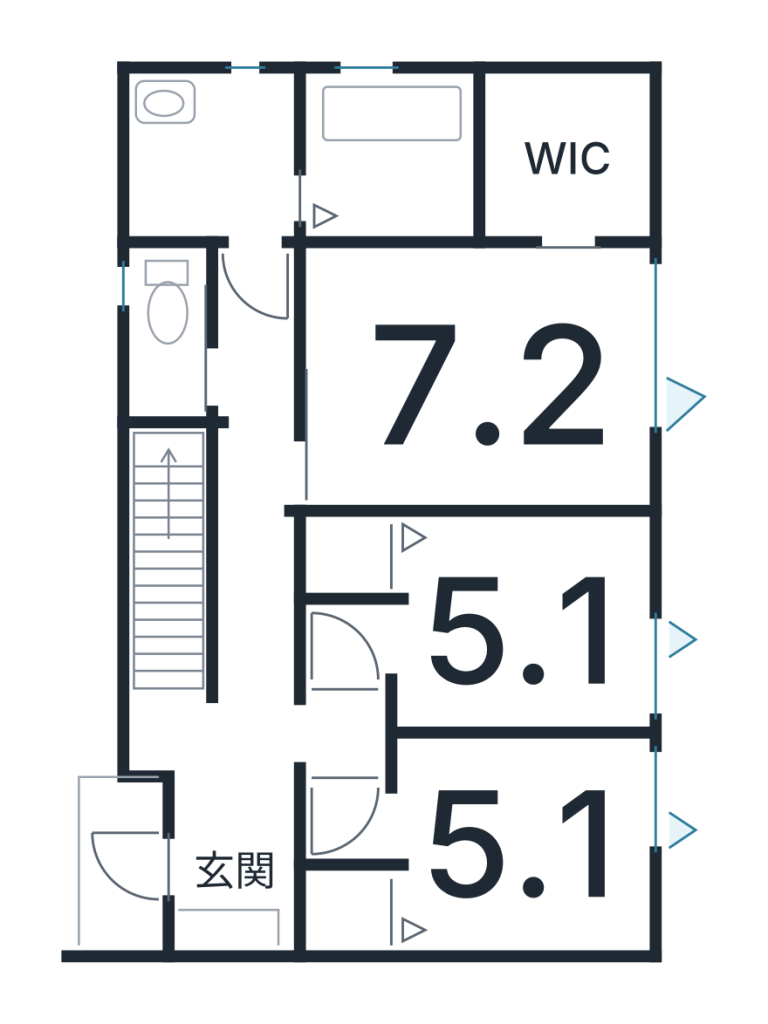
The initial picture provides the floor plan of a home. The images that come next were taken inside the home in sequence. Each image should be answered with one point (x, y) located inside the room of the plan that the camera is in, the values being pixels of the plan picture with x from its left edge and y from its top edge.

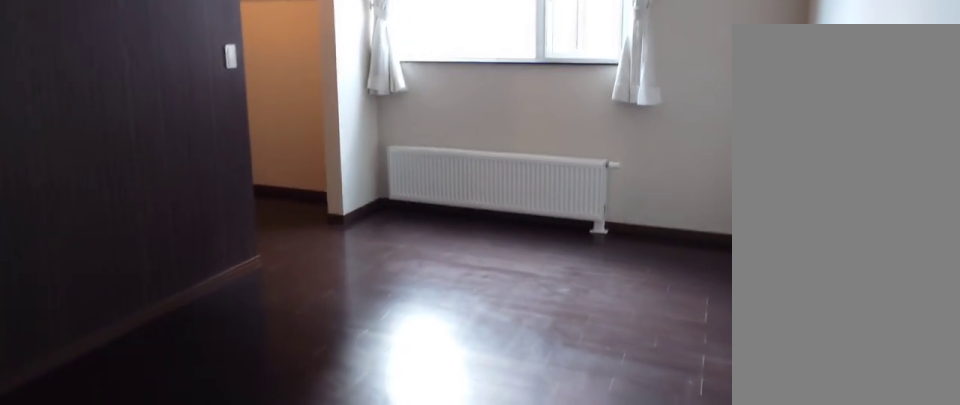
(463, 383)
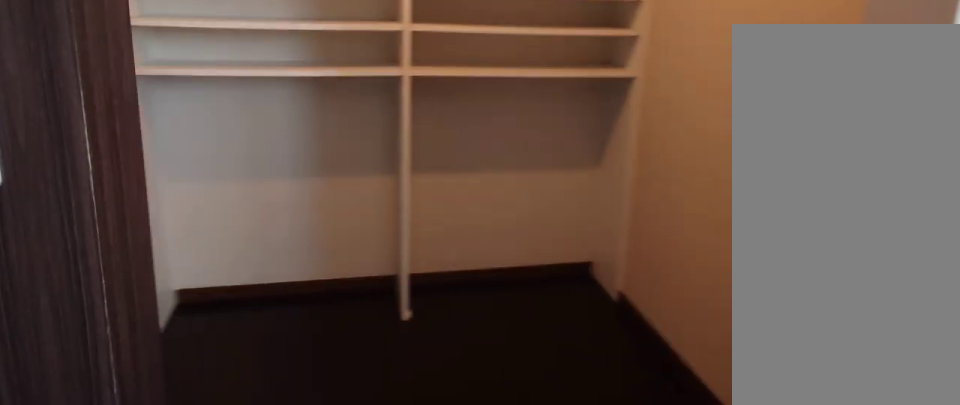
(560, 165)
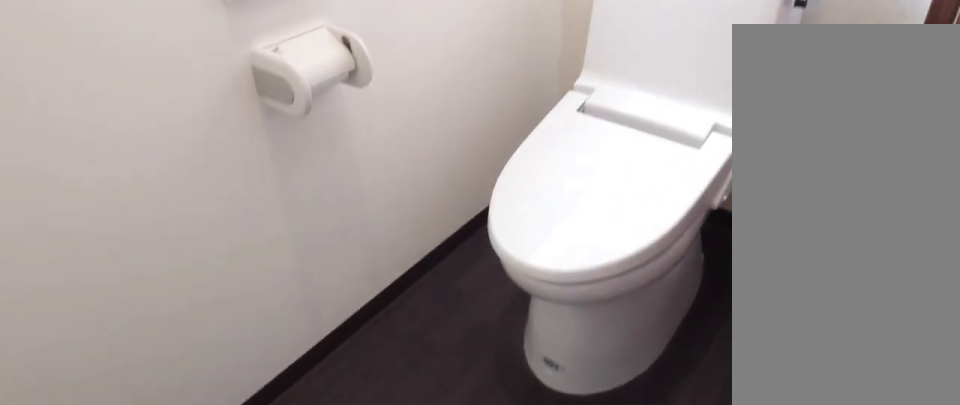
(158, 337)
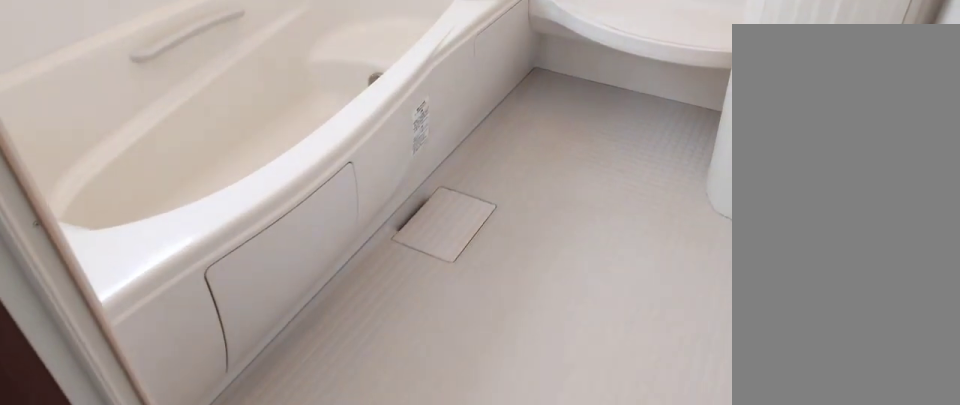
(383, 152)
